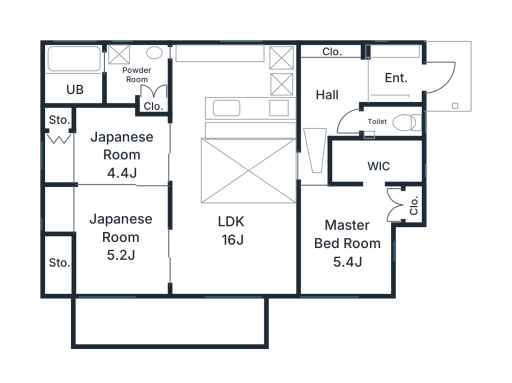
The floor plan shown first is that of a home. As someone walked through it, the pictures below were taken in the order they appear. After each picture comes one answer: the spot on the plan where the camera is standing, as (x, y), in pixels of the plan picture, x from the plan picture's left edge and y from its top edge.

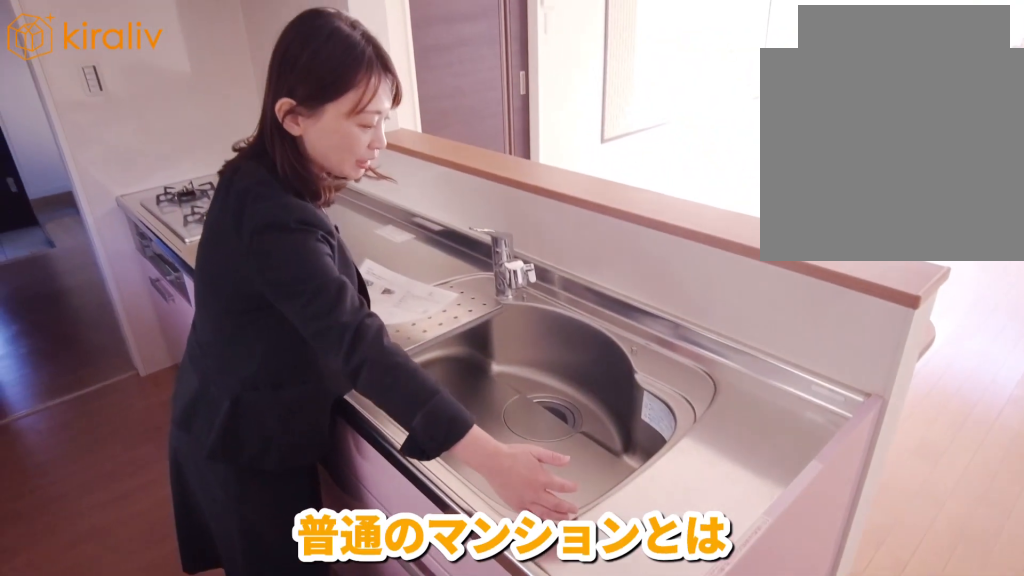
(222, 87)
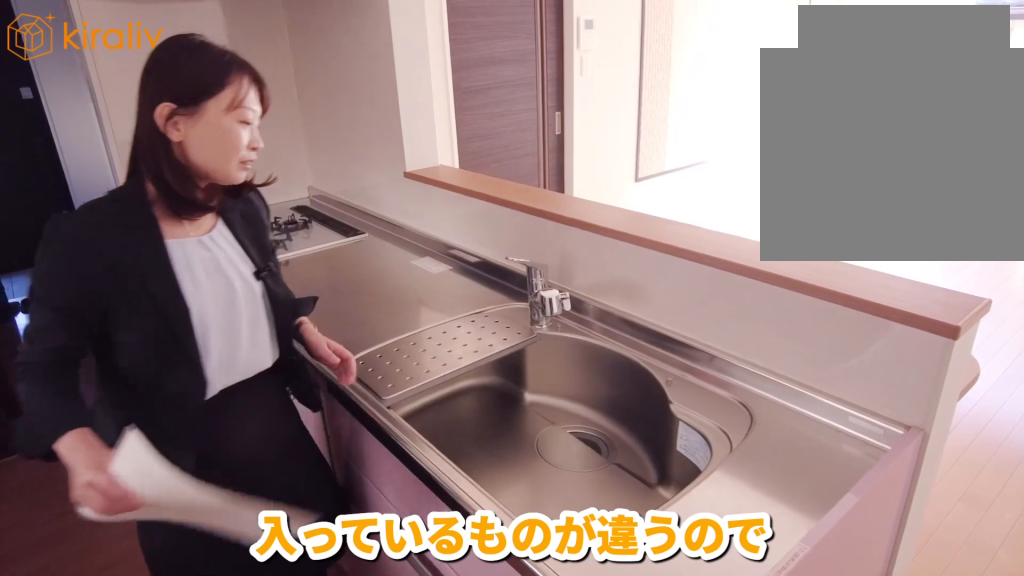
(222, 85)
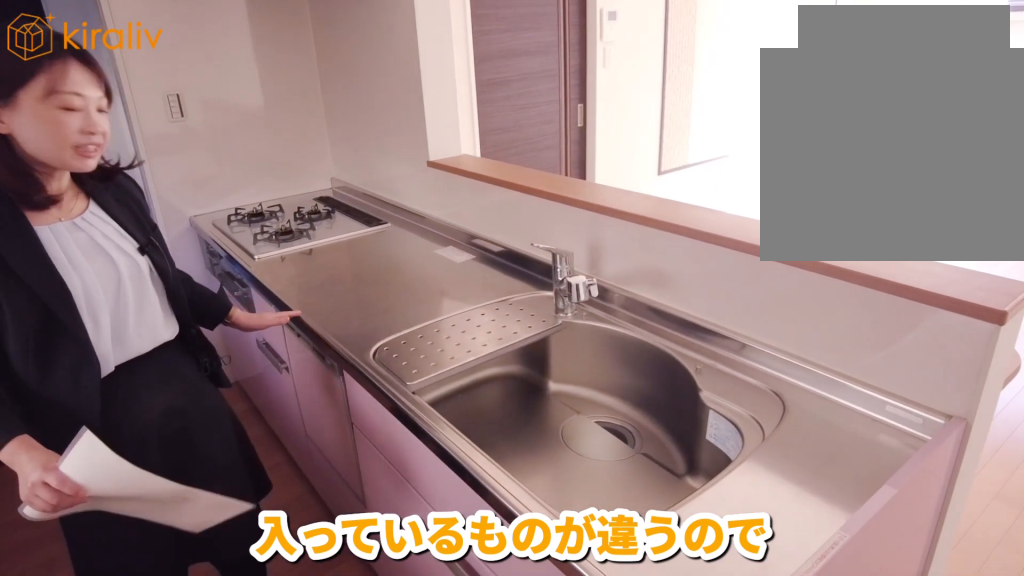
(222, 85)
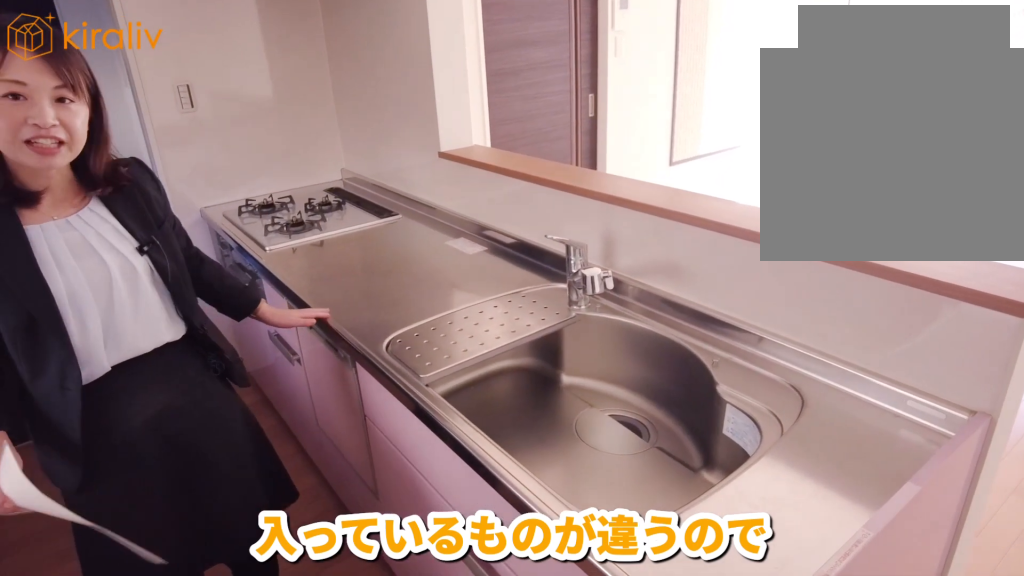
(222, 87)
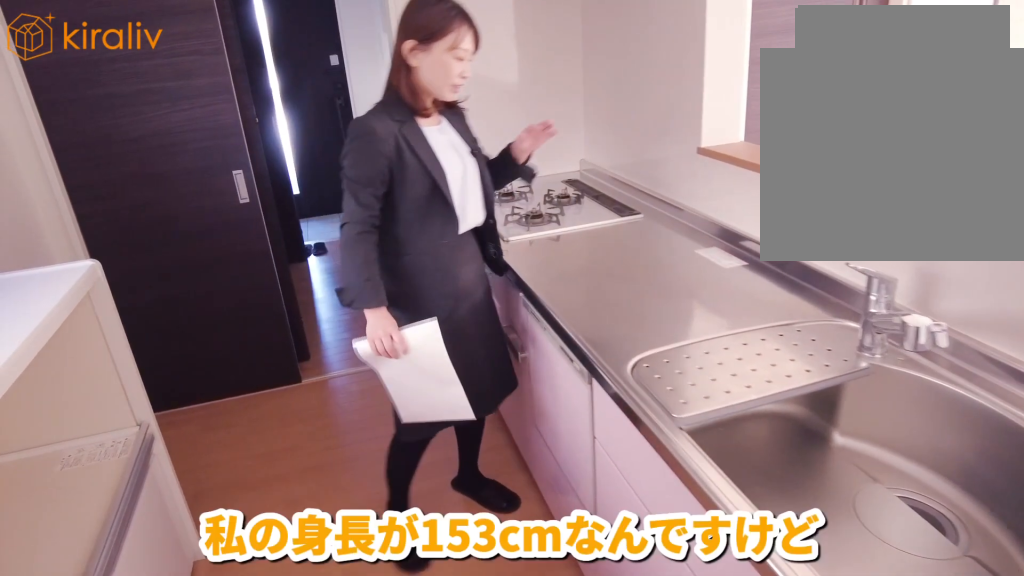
(222, 85)
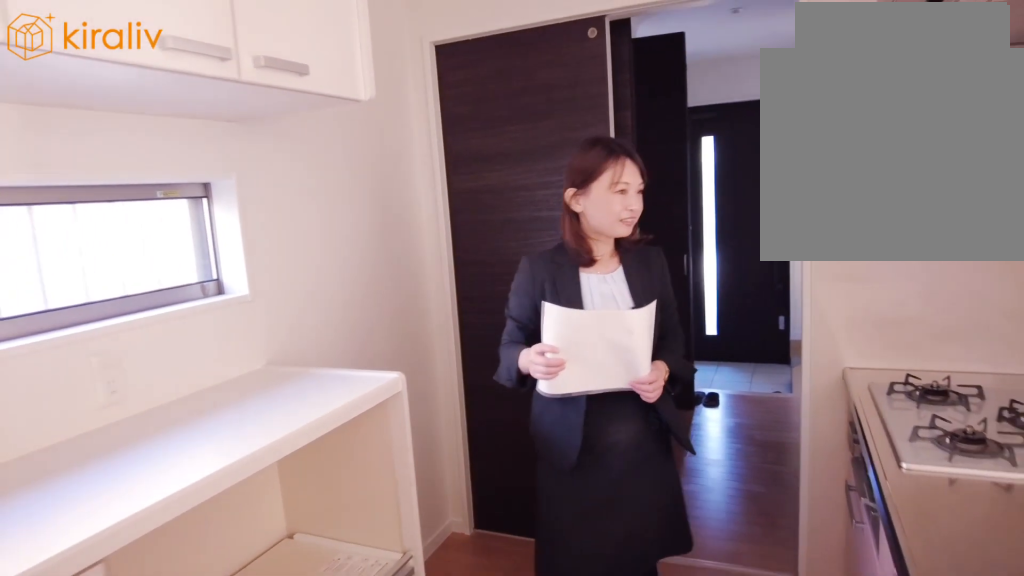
(217, 85)
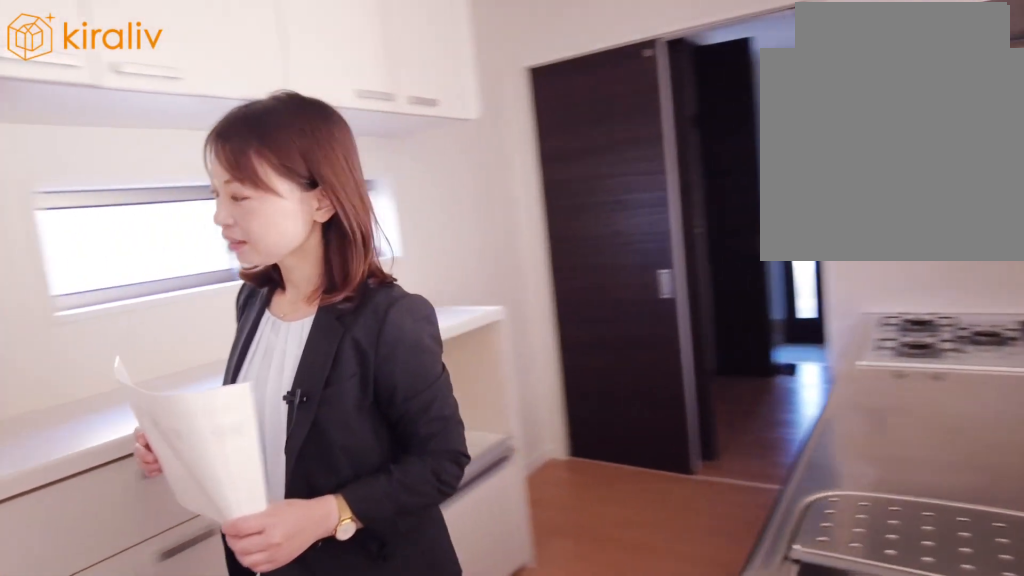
(196, 87)
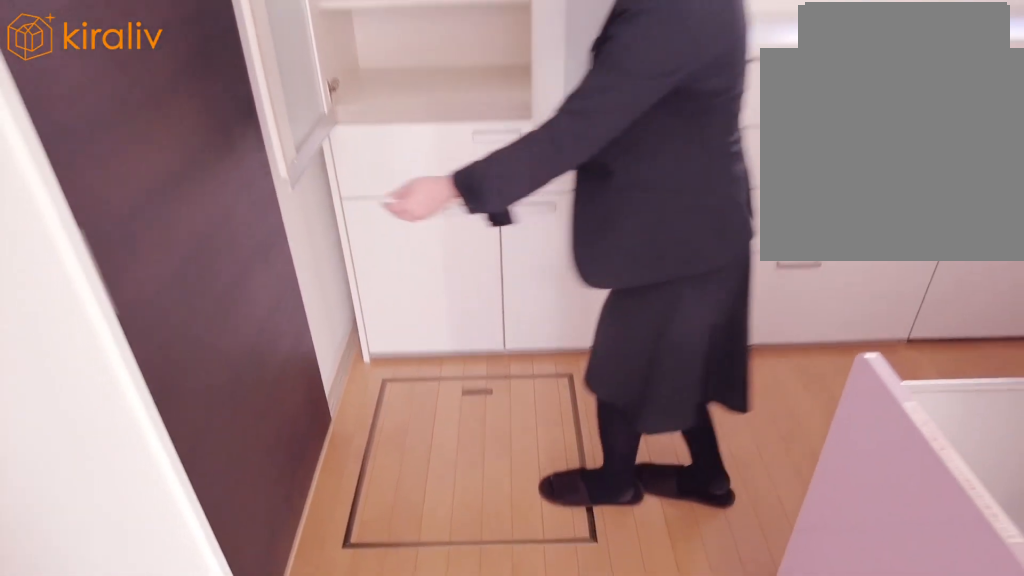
(189, 100)
